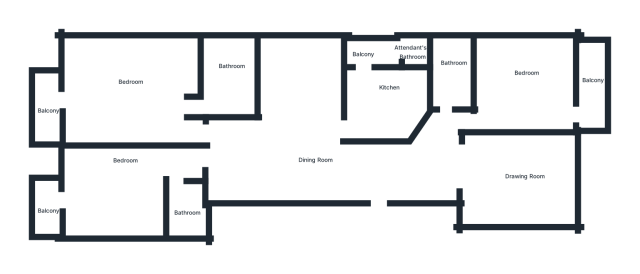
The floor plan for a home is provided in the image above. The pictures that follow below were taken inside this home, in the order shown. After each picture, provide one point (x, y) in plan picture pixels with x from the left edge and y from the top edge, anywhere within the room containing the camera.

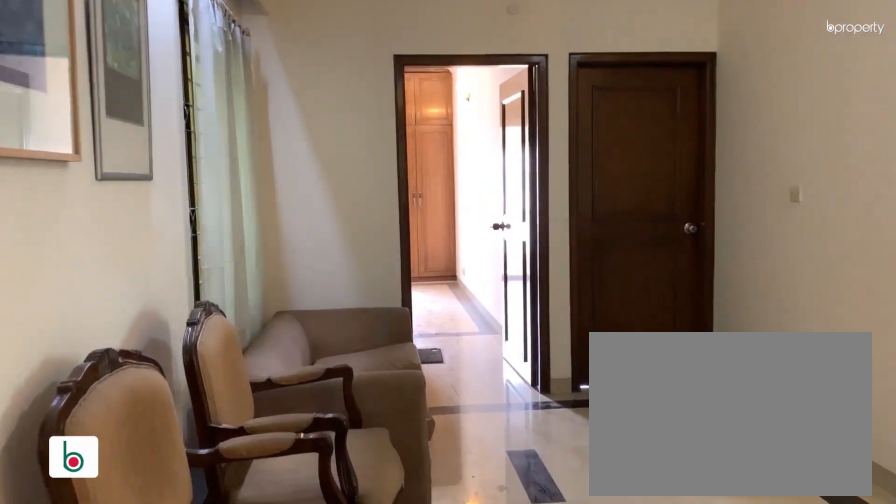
(299, 156)
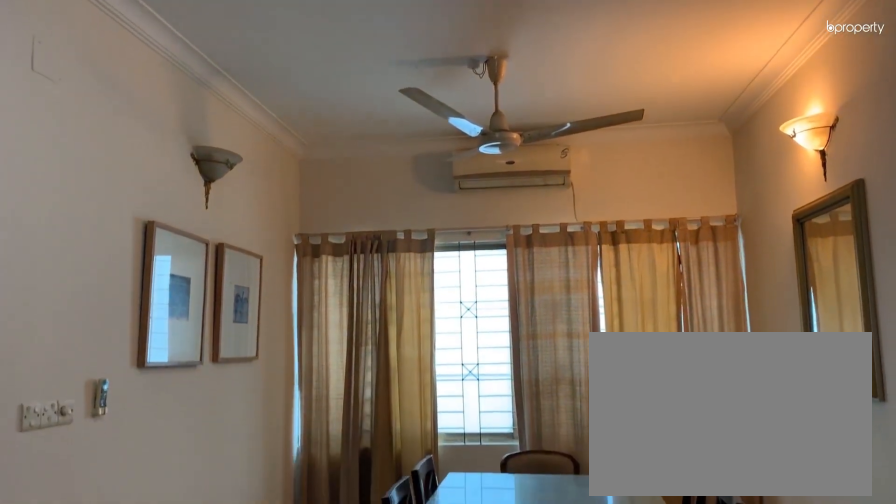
(319, 167)
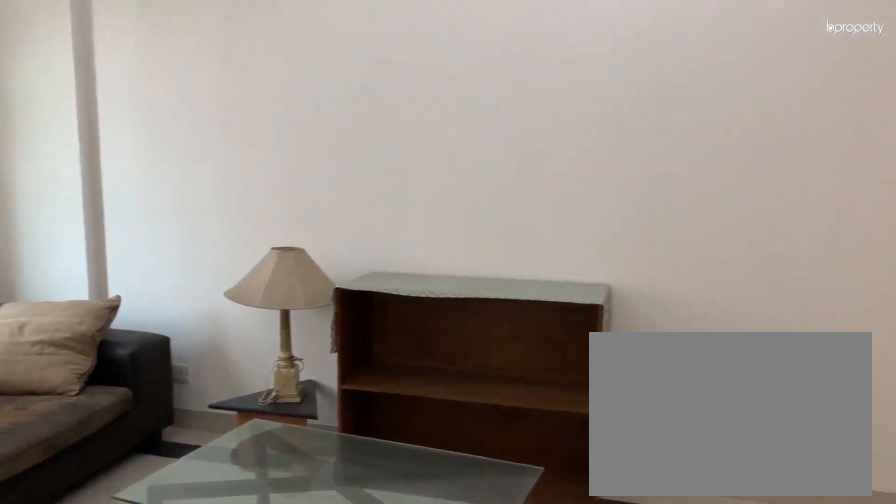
(522, 181)
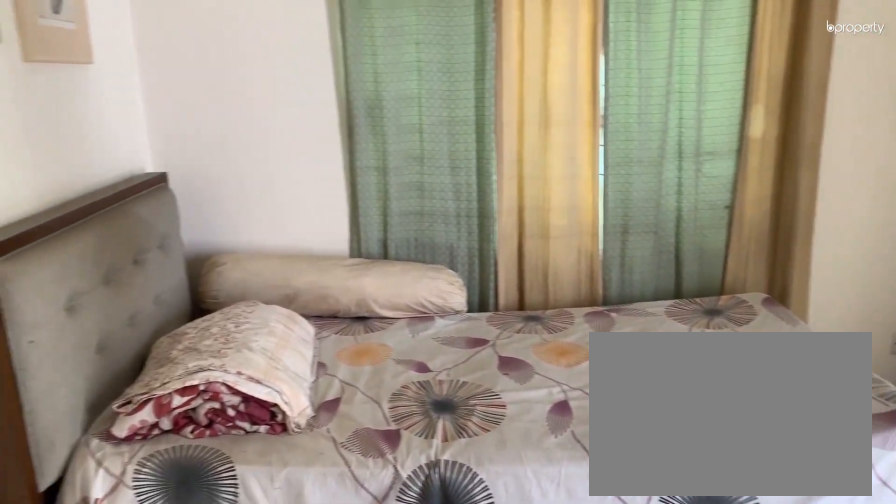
(532, 91)
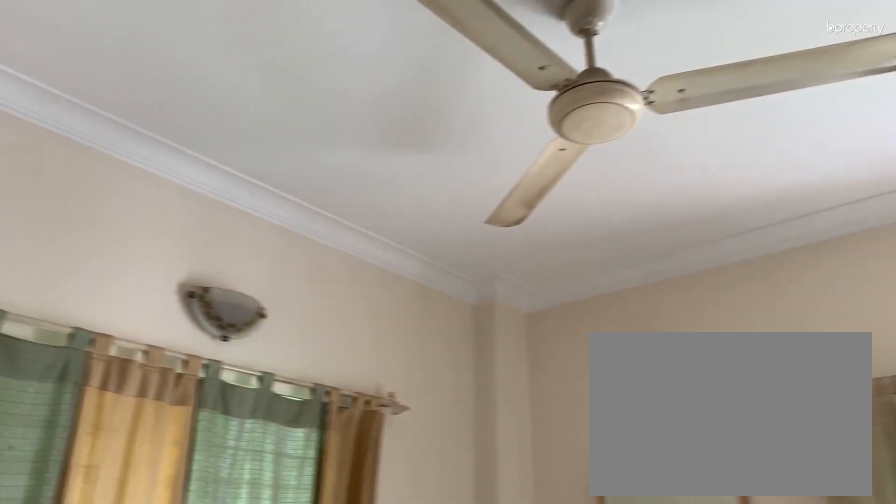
(532, 91)
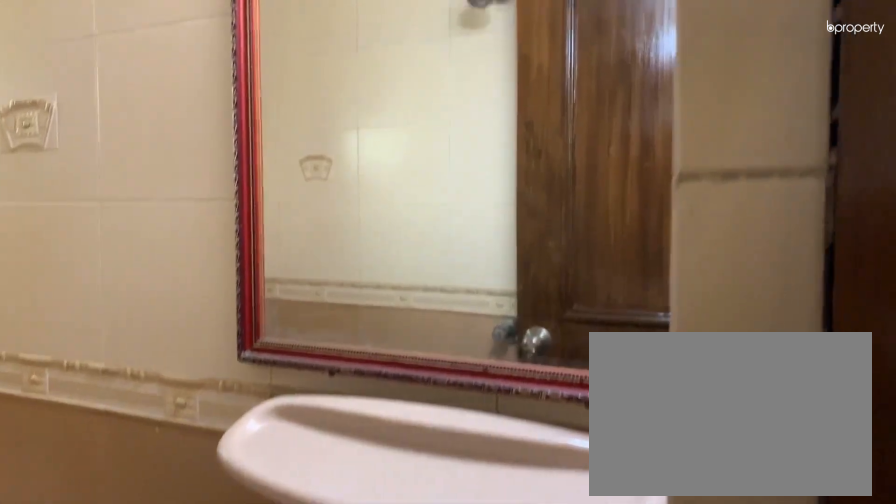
(452, 81)
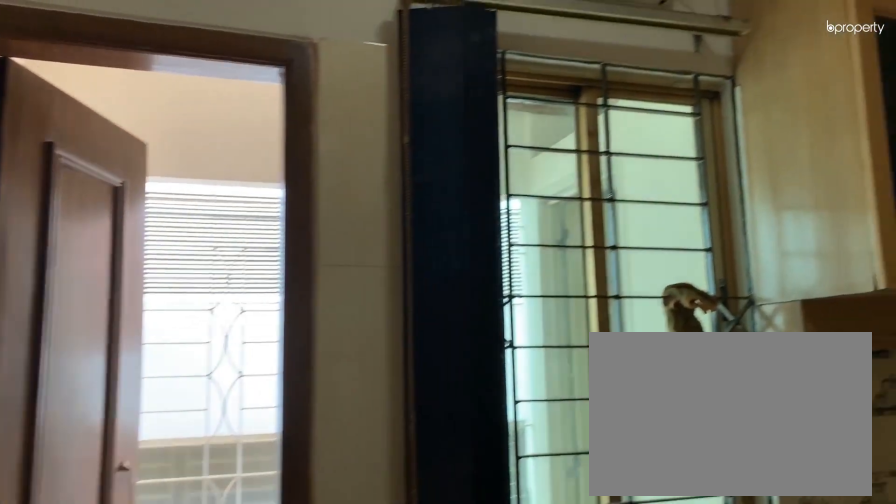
(377, 107)
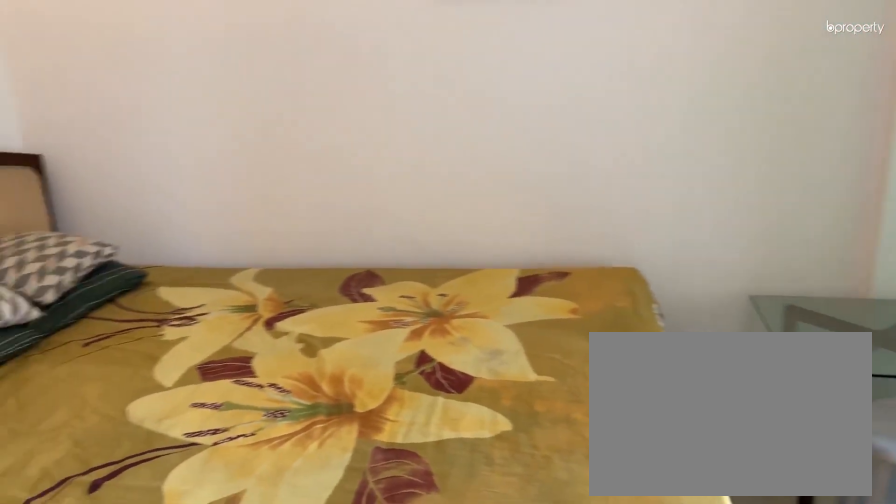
(120, 189)
